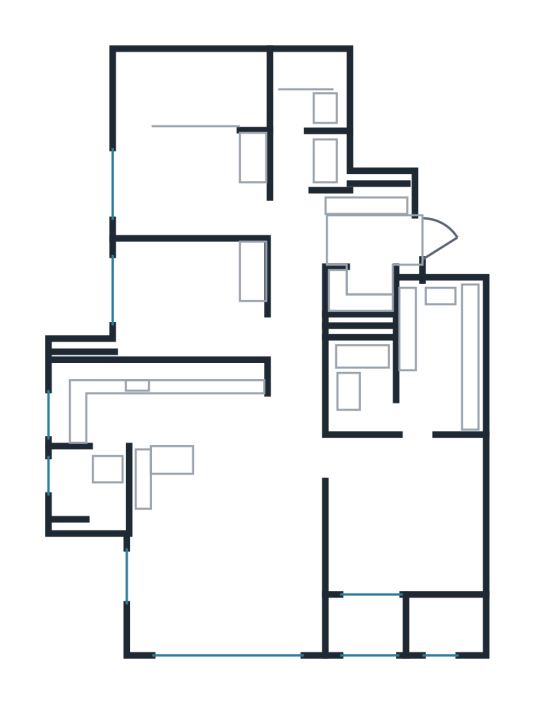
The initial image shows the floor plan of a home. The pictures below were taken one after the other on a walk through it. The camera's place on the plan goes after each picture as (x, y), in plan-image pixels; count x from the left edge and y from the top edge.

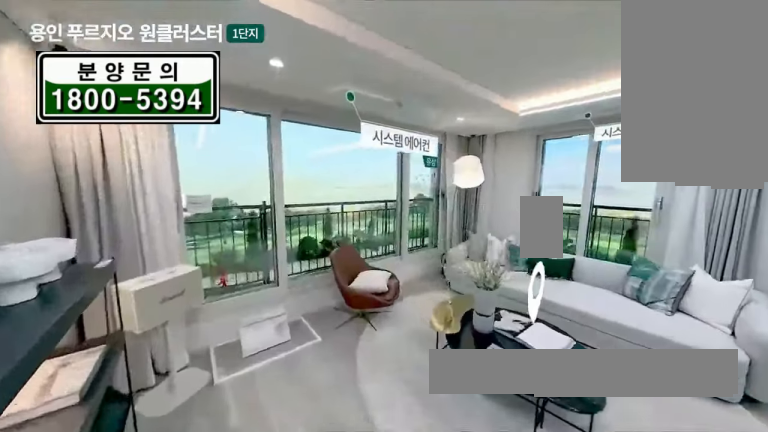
(226, 572)
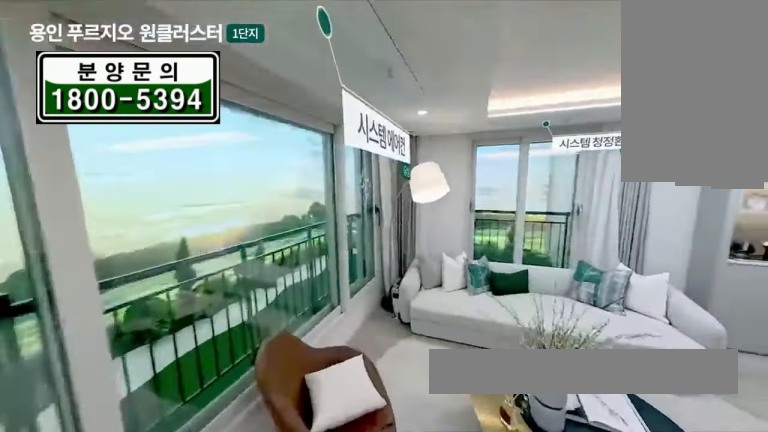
(226, 566)
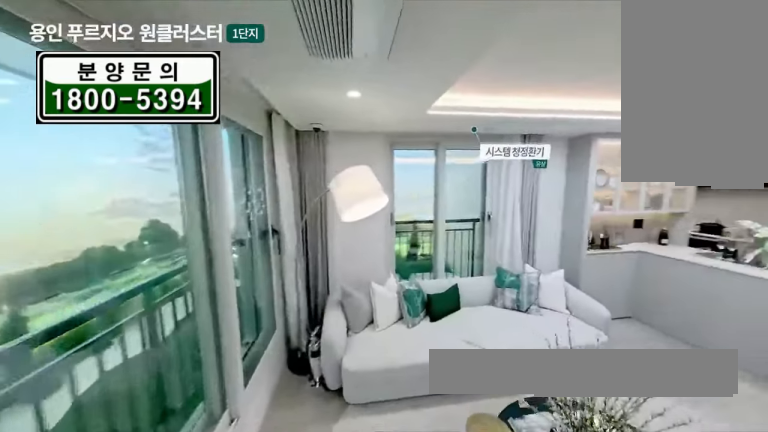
(226, 574)
